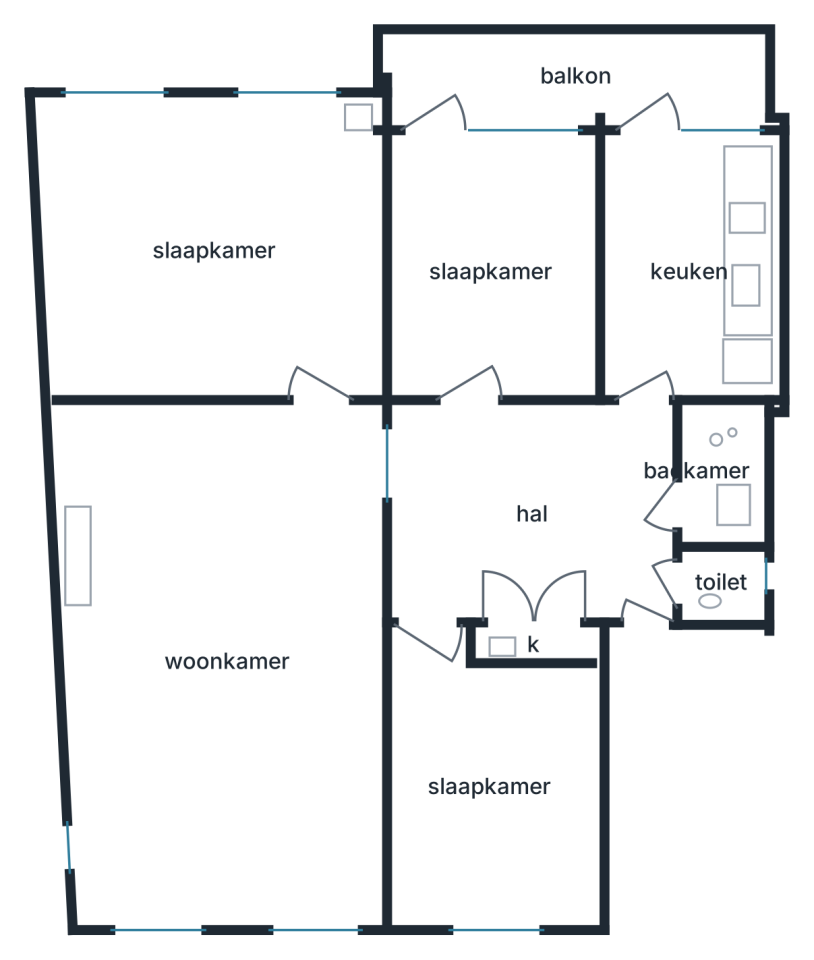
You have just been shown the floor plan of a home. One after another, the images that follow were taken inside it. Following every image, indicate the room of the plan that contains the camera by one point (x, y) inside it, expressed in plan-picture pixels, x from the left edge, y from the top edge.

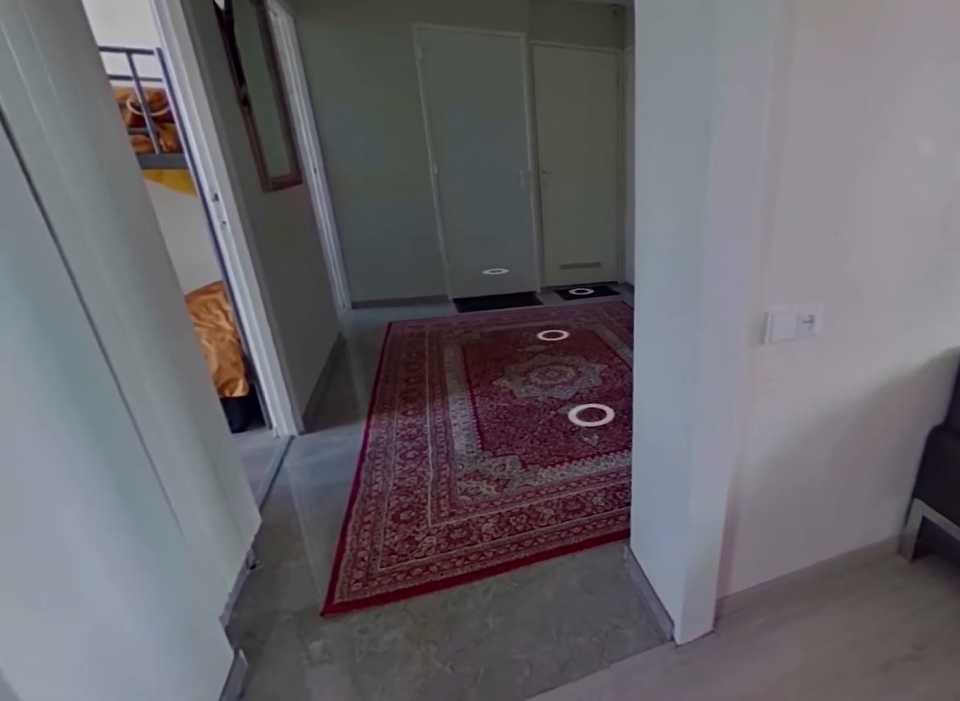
(229, 662)
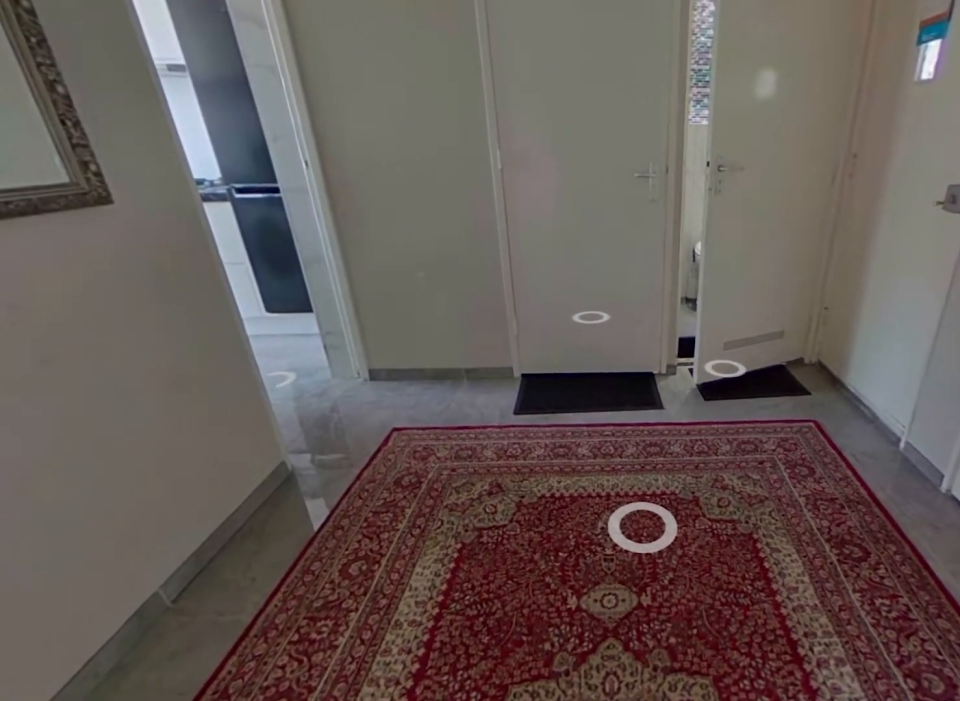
(529, 506)
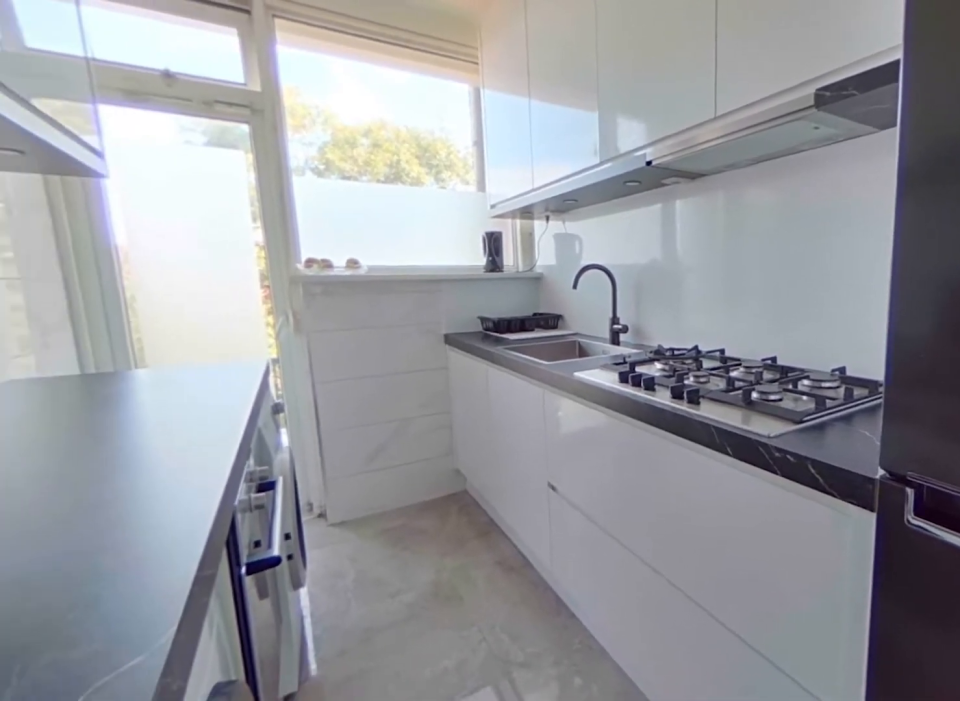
(687, 267)
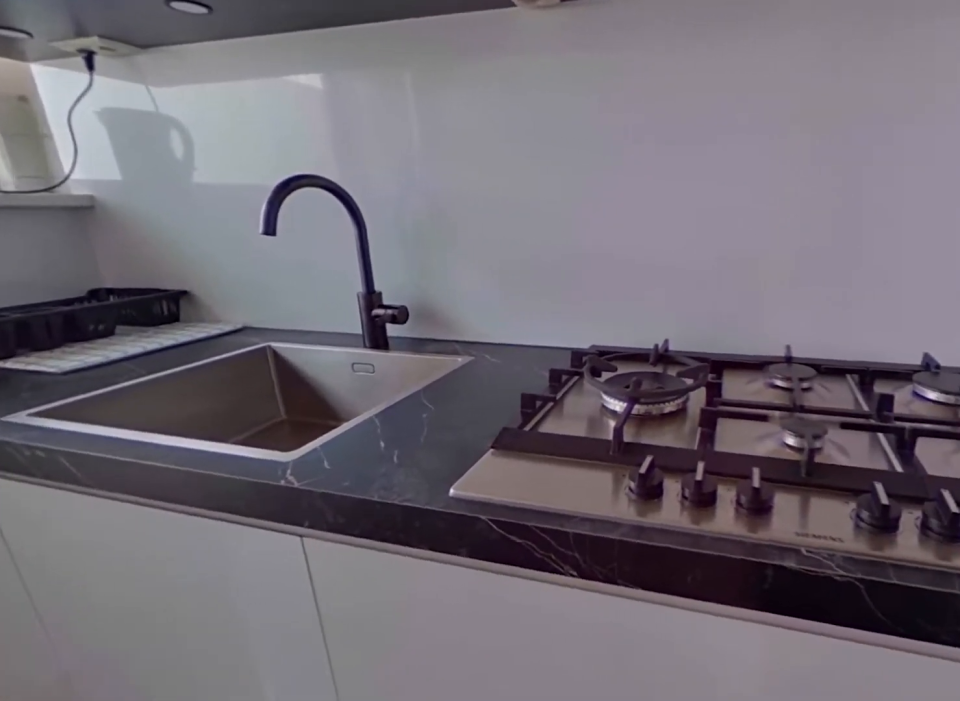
(687, 267)
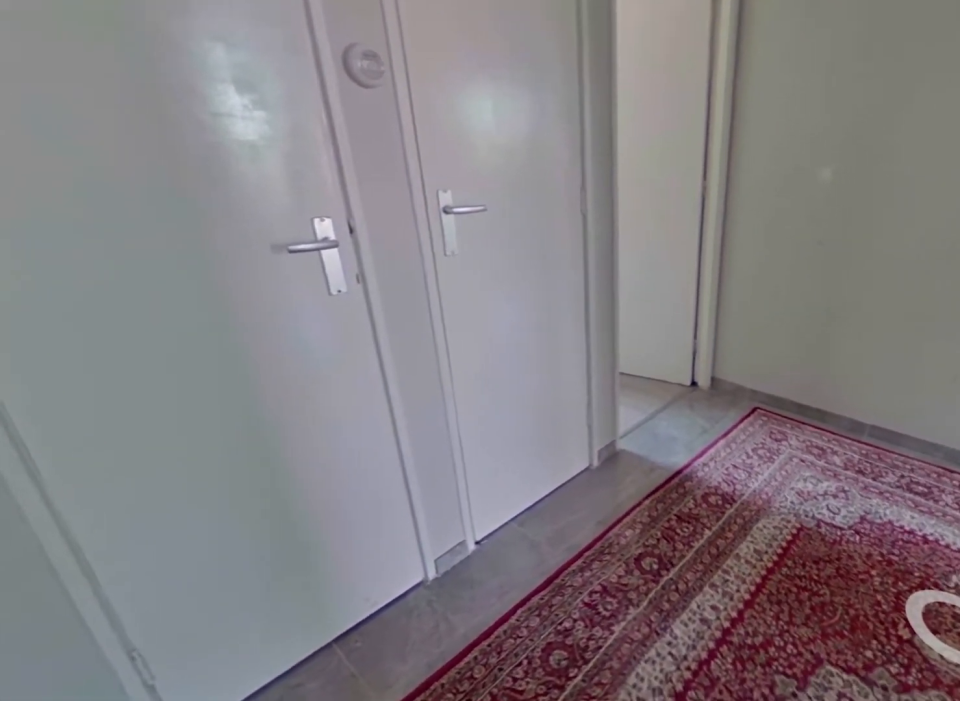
(530, 507)
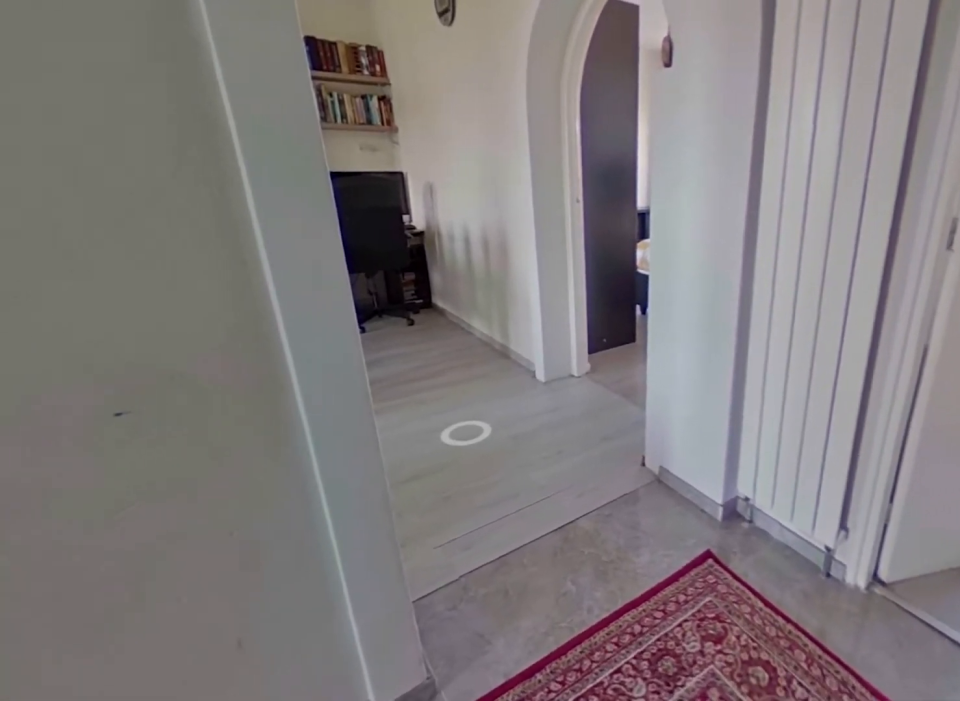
(530, 507)
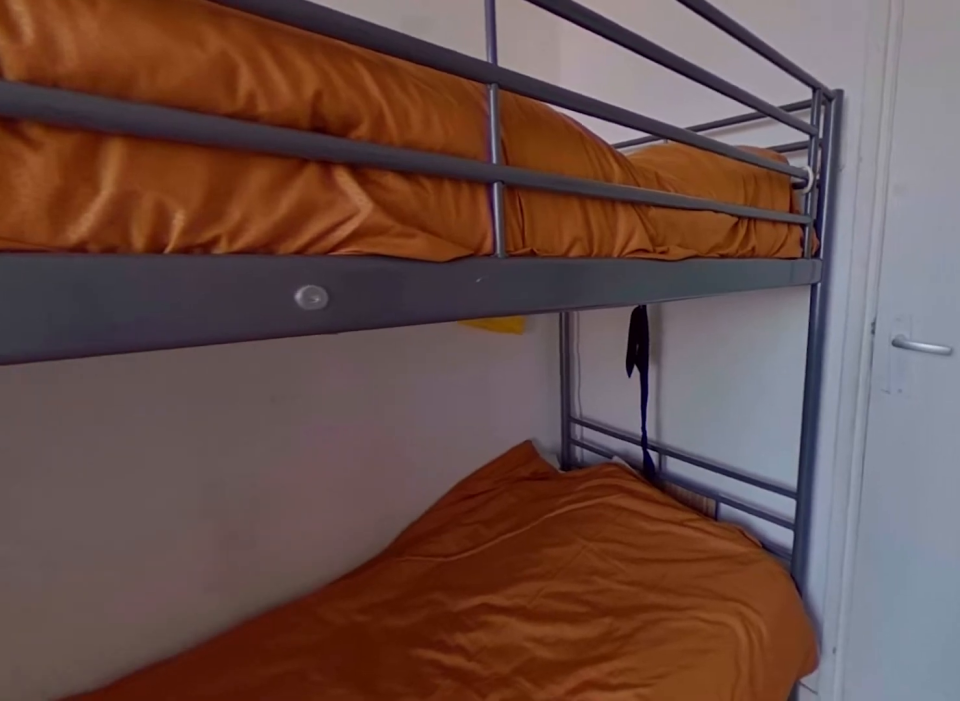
(490, 267)
